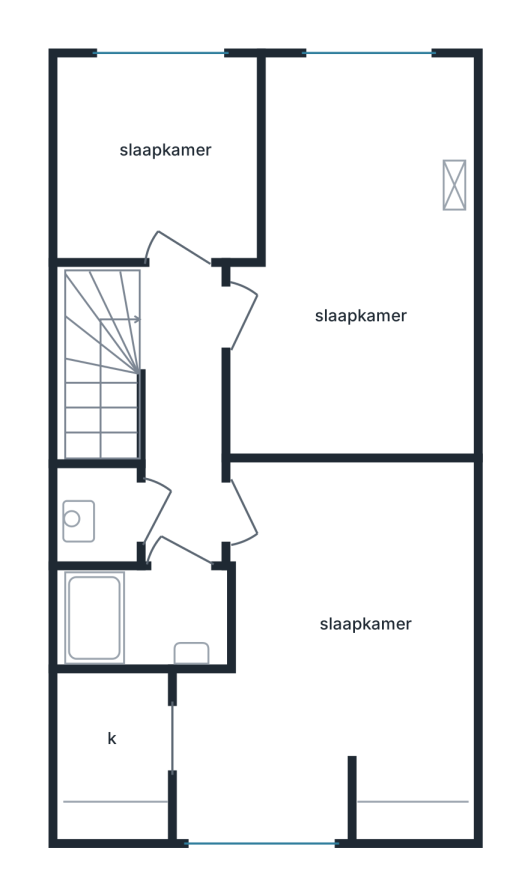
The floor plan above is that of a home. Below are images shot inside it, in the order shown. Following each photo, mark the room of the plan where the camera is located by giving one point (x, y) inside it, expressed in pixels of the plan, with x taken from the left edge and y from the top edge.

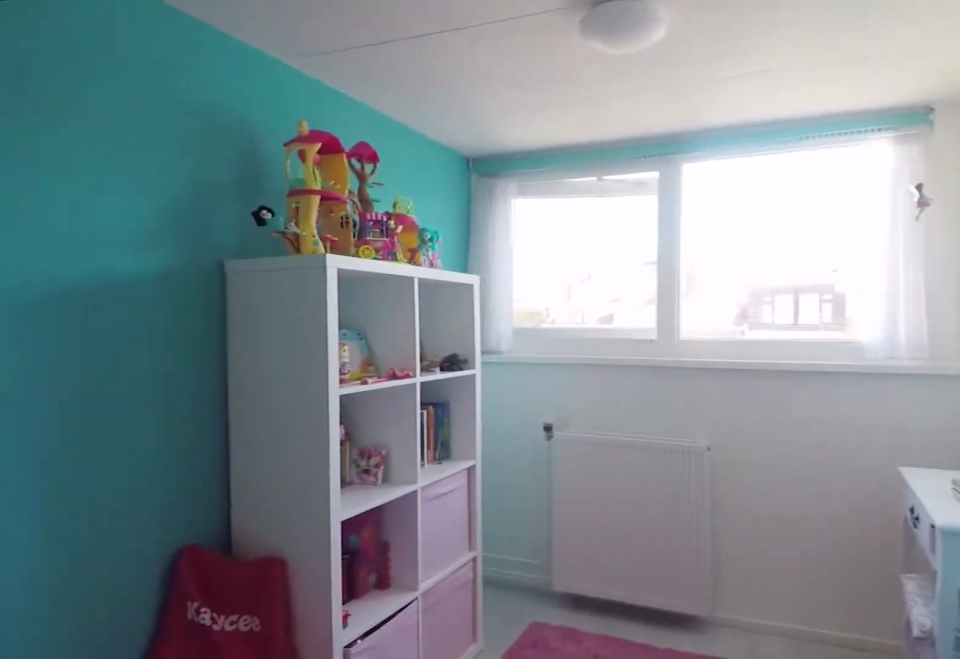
(358, 267)
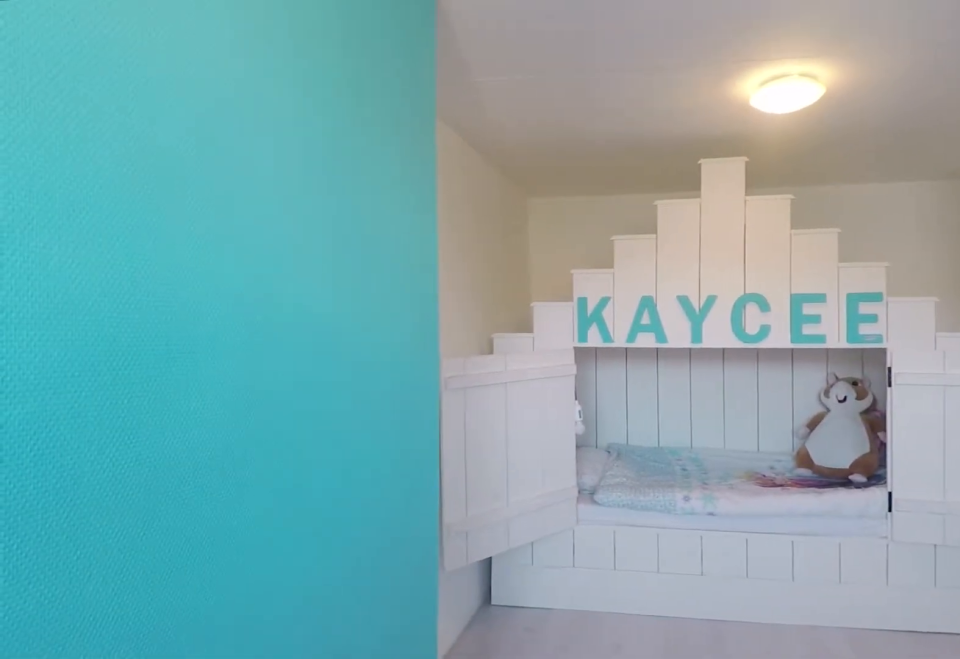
(358, 267)
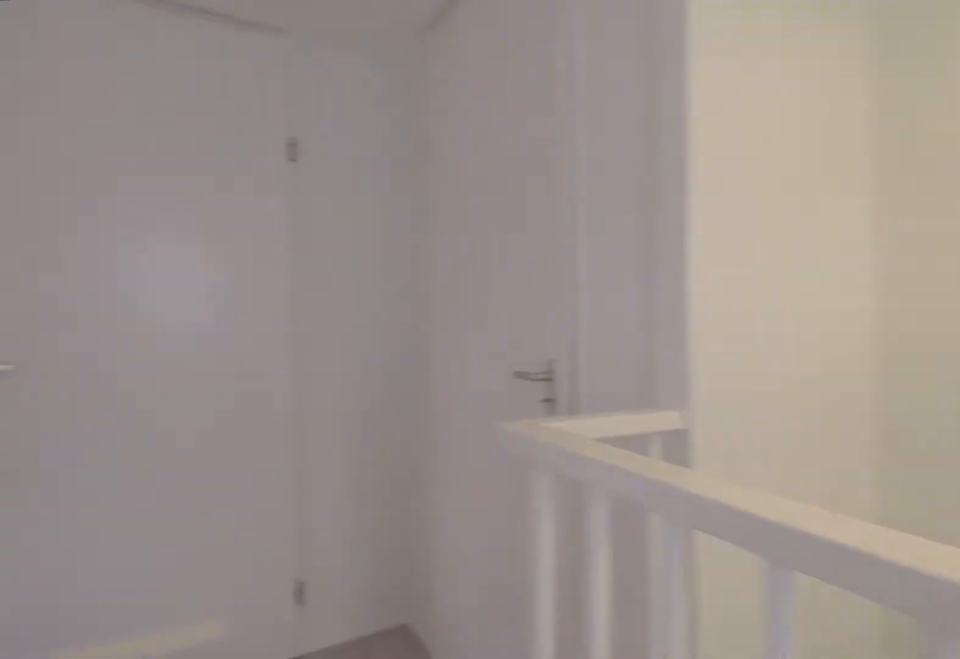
(182, 416)
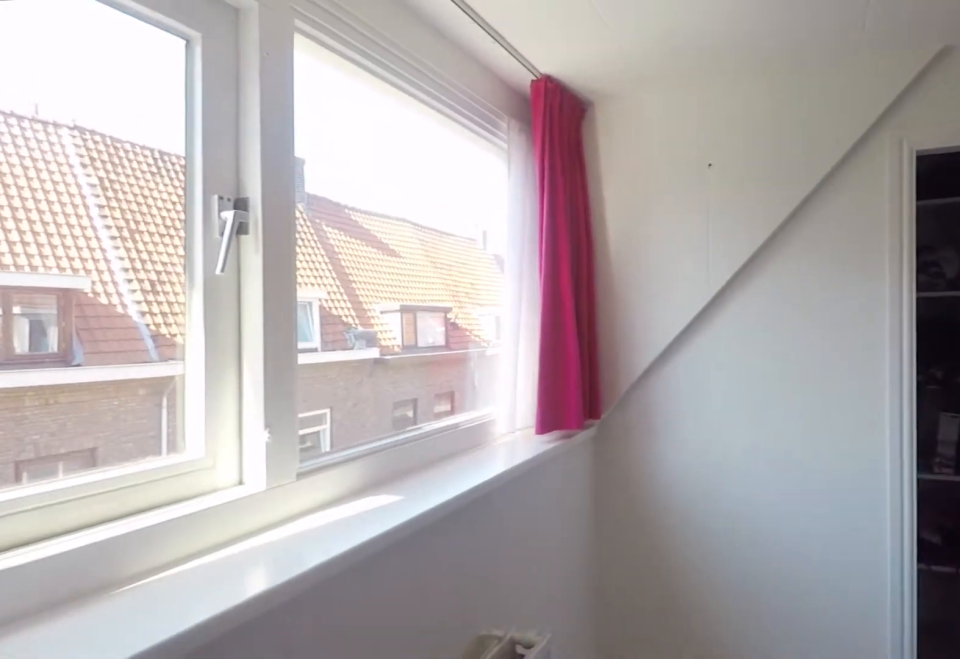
(334, 651)
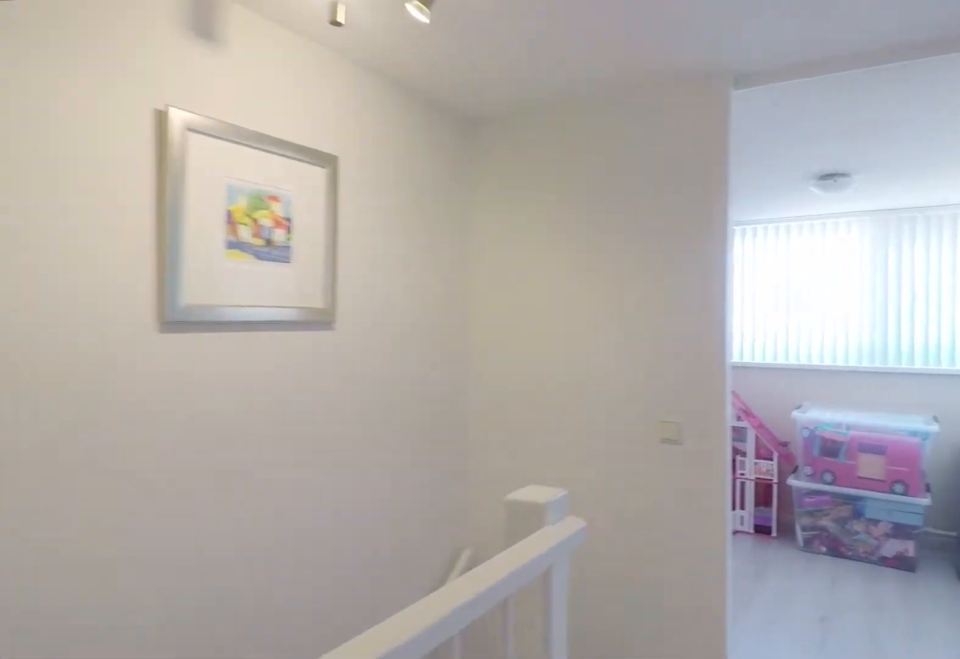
(182, 416)
